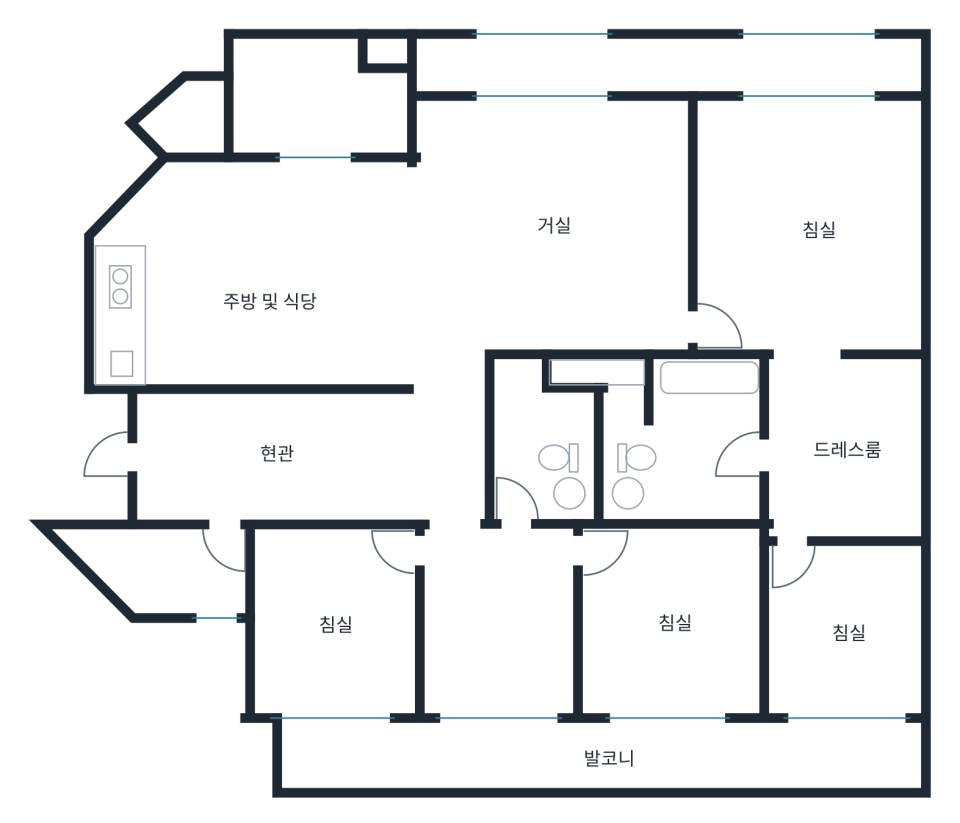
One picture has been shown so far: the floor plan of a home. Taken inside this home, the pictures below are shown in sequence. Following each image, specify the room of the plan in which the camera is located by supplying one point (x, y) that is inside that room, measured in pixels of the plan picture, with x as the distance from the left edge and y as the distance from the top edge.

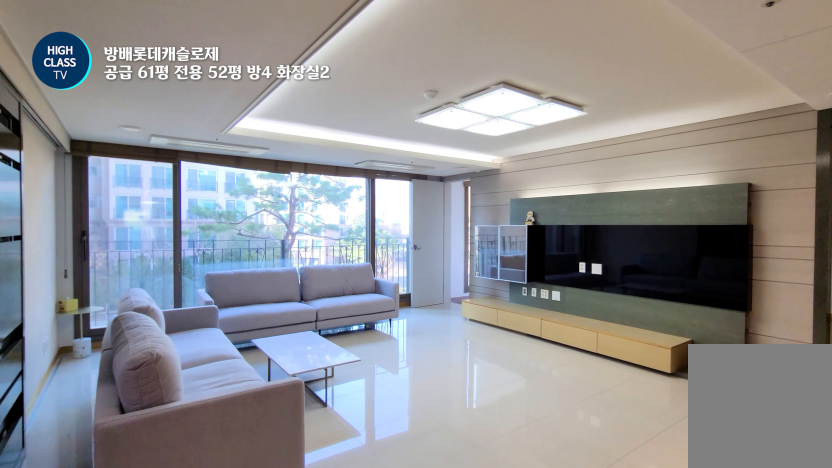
(552, 210)
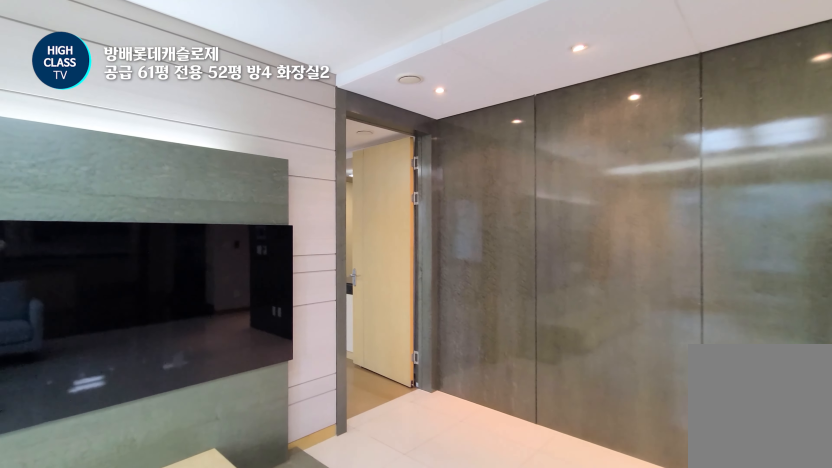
(552, 210)
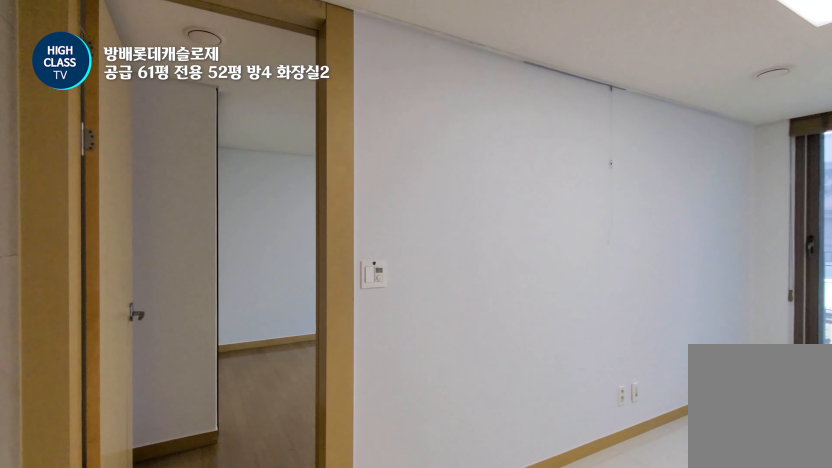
(498, 655)
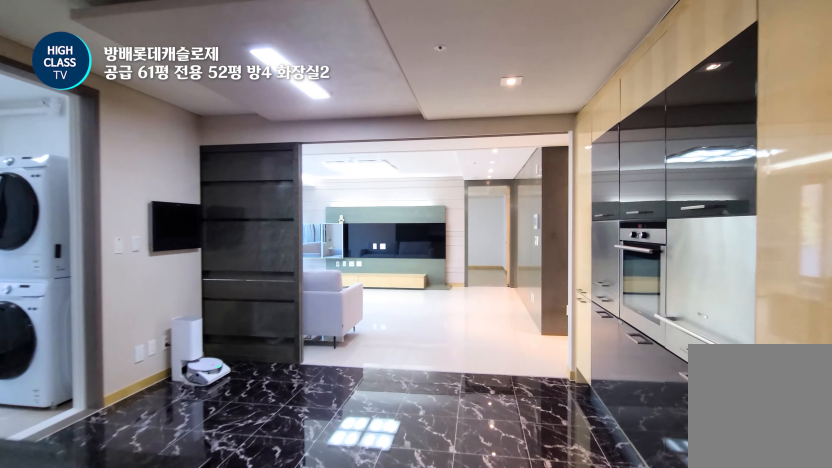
(262, 270)
